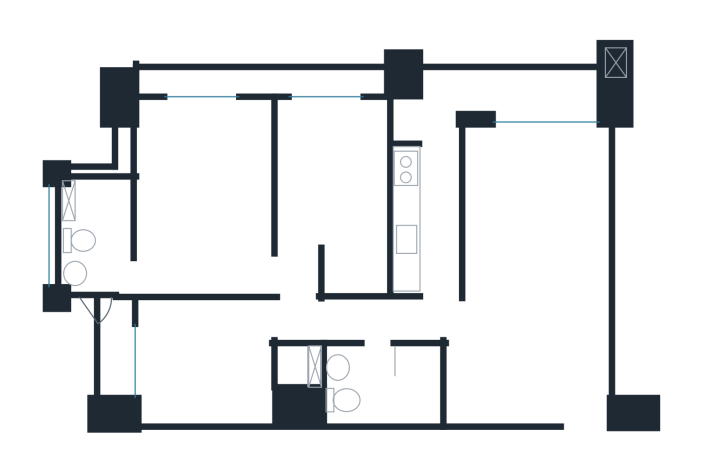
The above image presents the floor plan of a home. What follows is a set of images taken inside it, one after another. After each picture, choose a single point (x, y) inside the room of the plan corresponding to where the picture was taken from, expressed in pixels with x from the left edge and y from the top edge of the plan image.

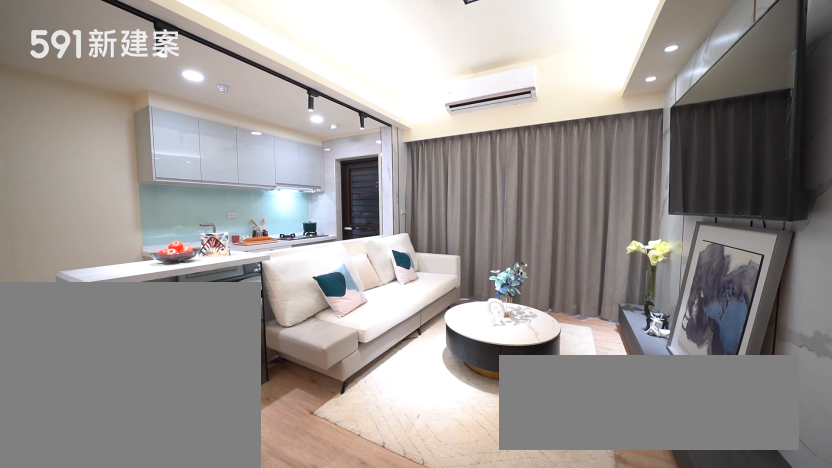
(536, 206)
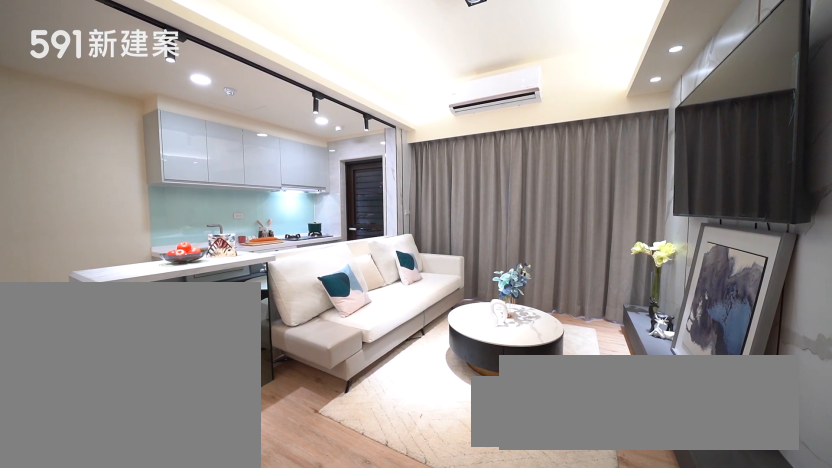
(536, 206)
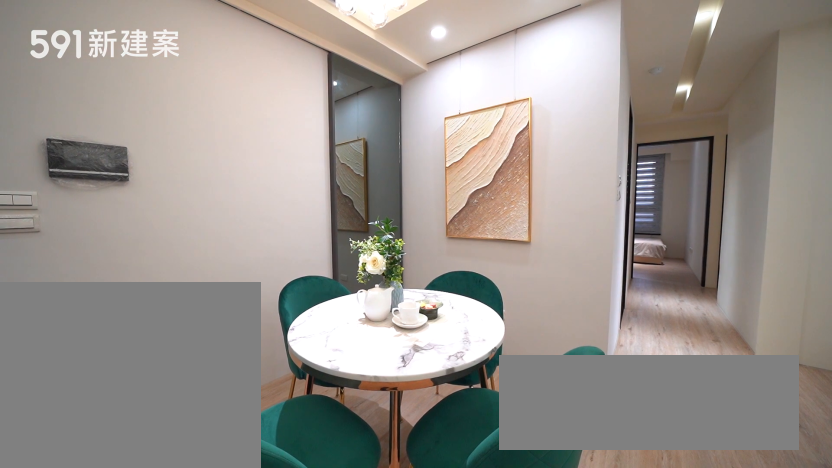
(504, 384)
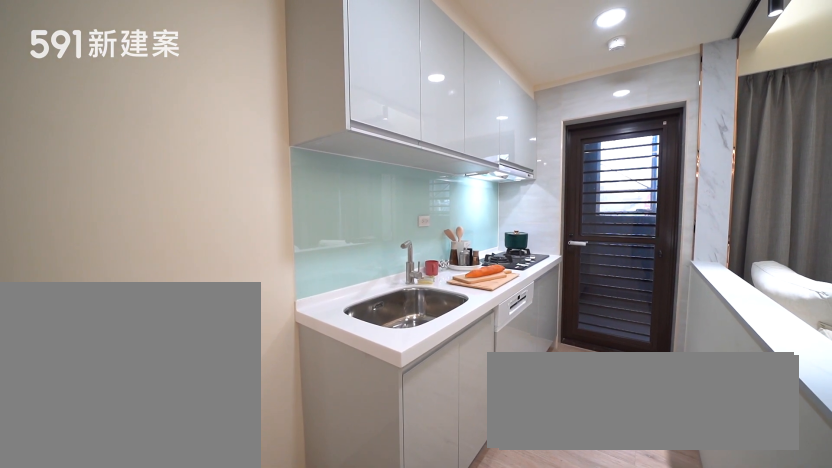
(428, 217)
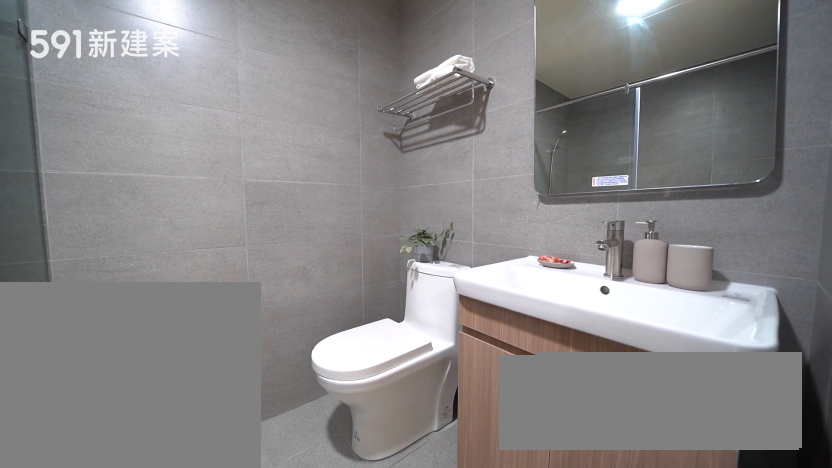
(382, 386)
